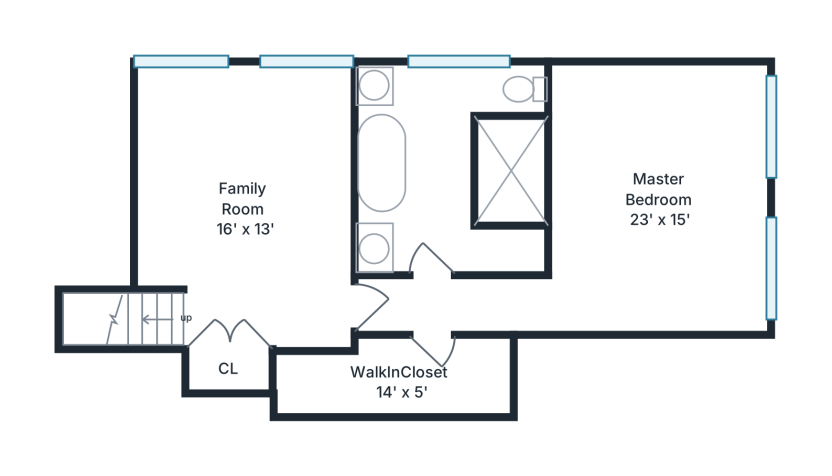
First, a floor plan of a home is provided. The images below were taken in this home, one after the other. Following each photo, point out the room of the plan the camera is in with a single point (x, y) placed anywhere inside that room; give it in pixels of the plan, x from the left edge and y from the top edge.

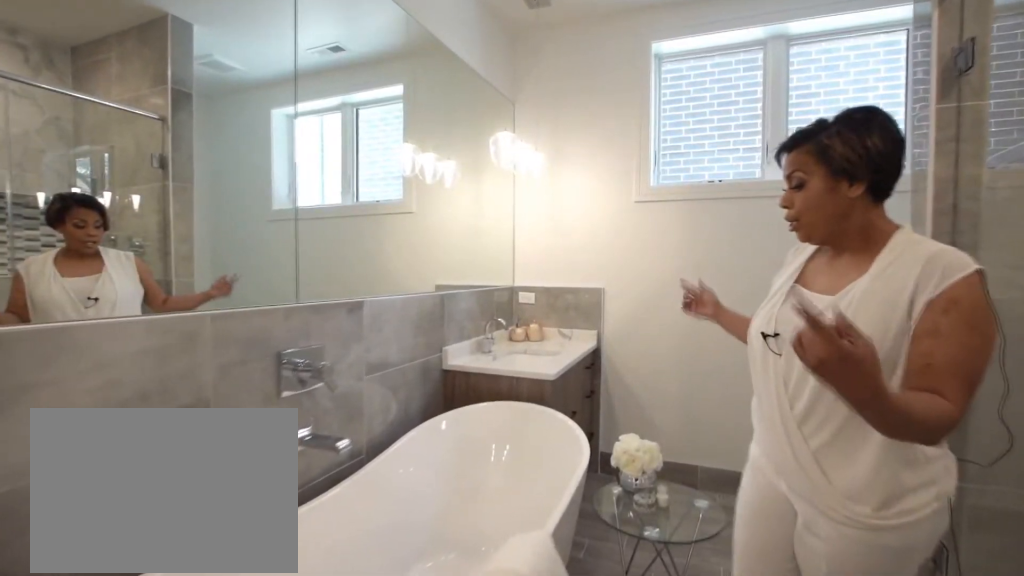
(452, 170)
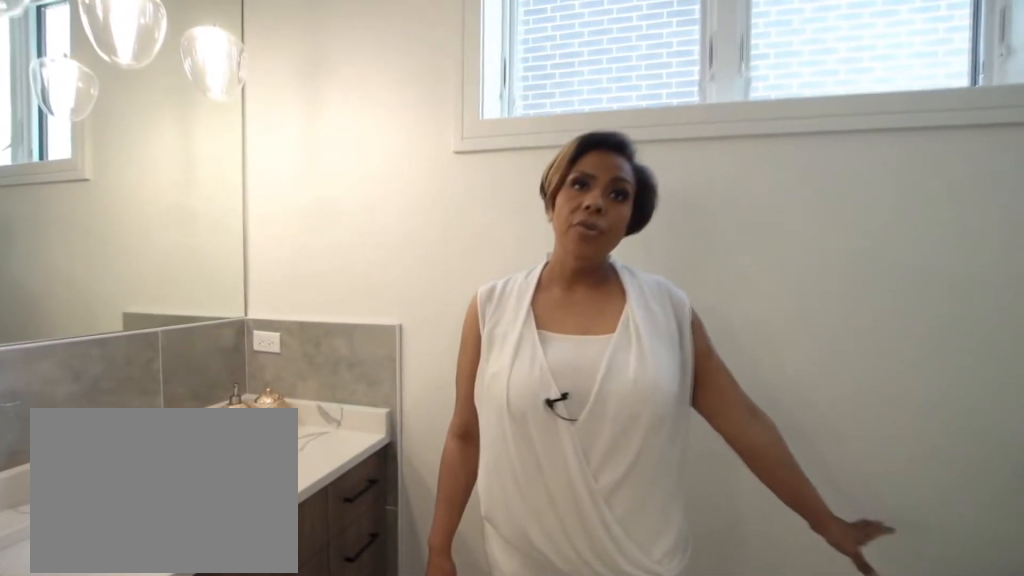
(452, 170)
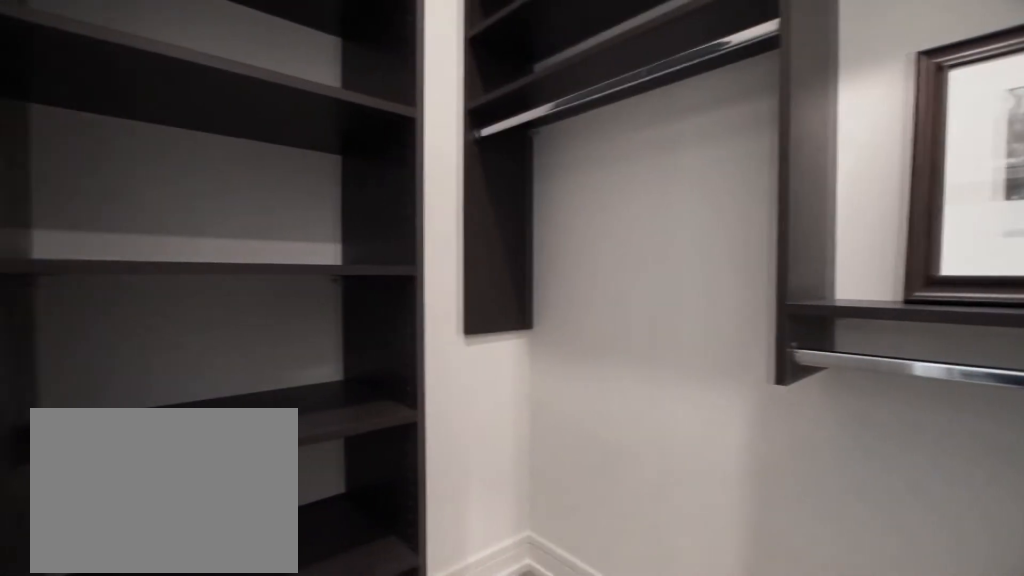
(397, 378)
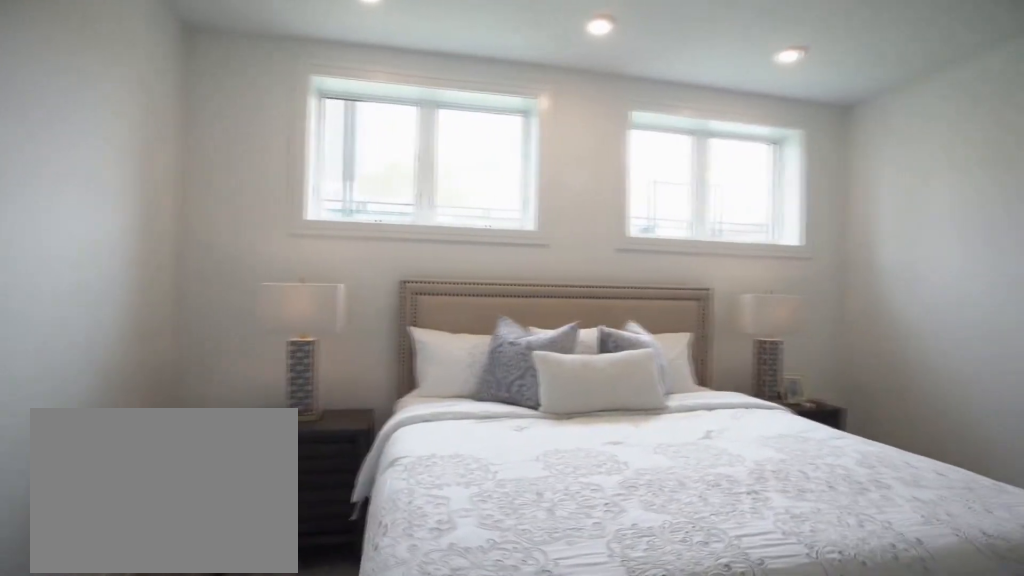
(658, 195)
